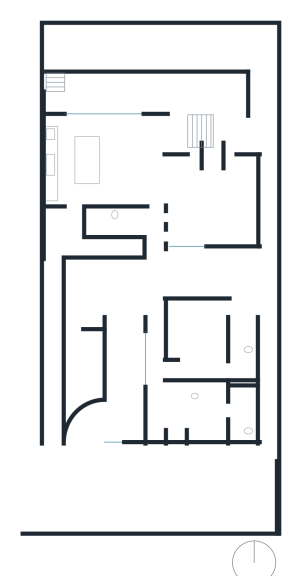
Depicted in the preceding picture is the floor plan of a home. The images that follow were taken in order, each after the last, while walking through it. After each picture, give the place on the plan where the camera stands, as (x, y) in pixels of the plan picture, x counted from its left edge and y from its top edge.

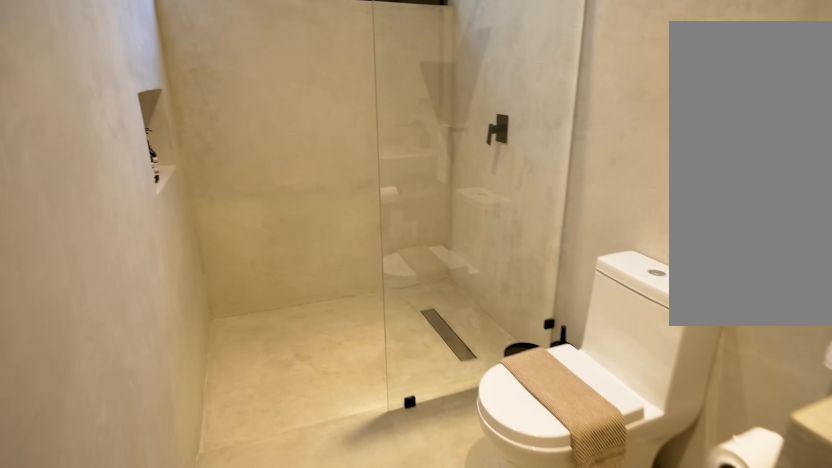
(225, 370)
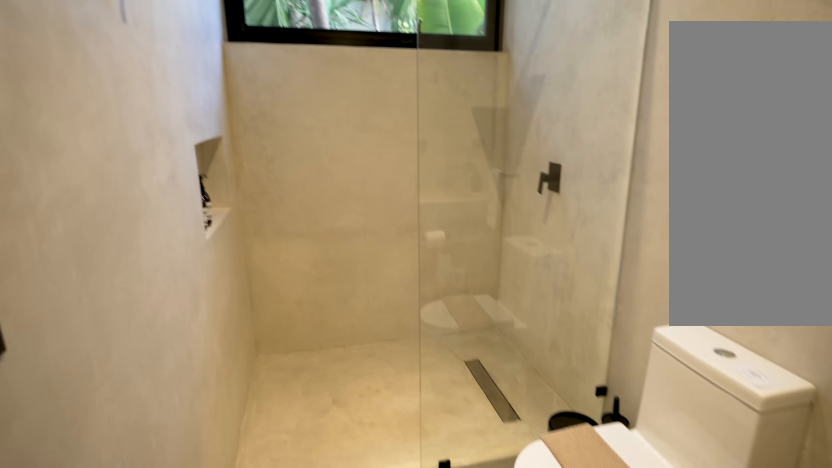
(225, 370)
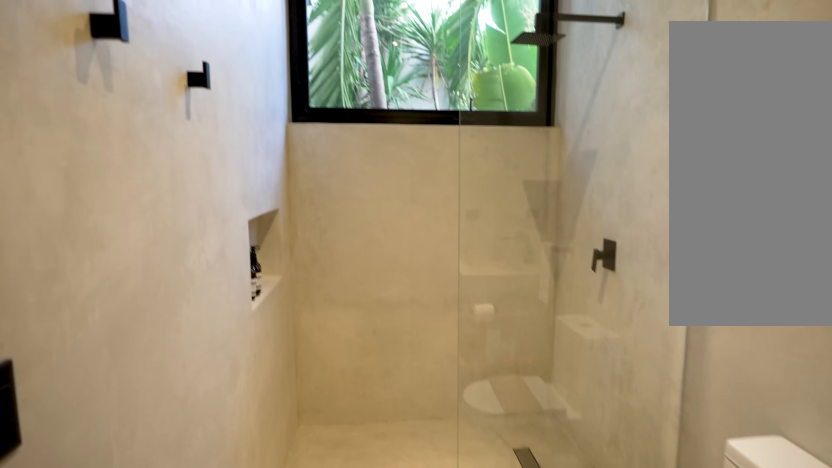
(226, 370)
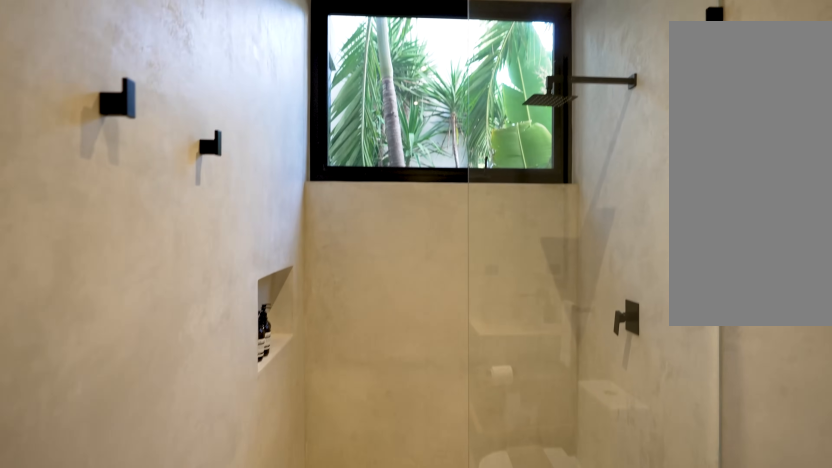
(227, 370)
